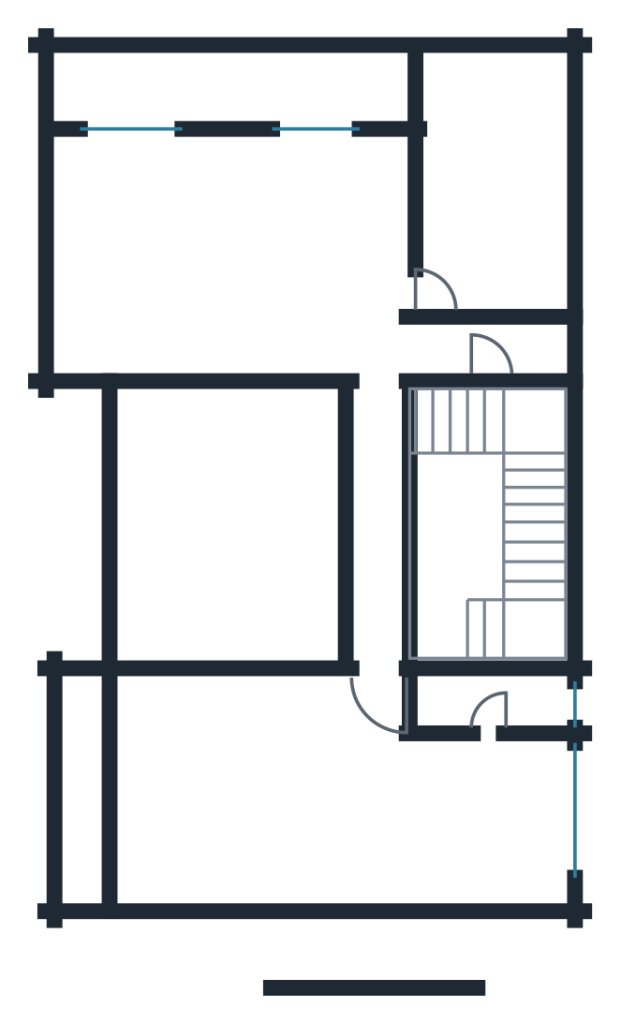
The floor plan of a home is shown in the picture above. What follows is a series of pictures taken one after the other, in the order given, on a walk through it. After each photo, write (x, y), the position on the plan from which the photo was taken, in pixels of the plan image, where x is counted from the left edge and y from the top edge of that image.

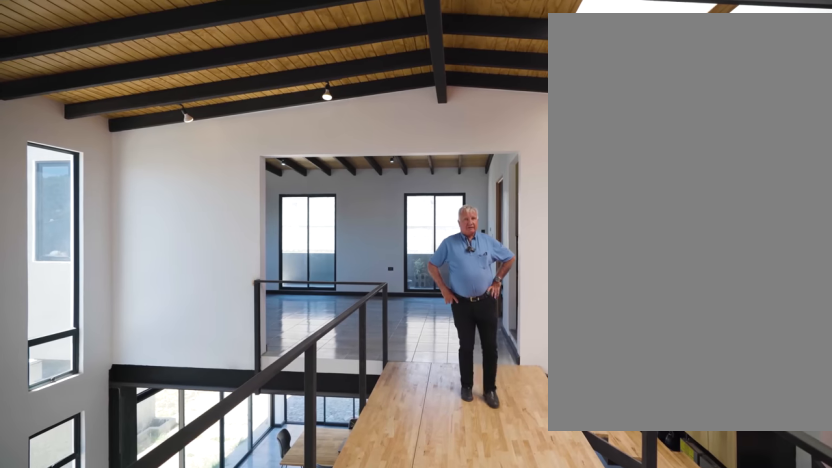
(374, 519)
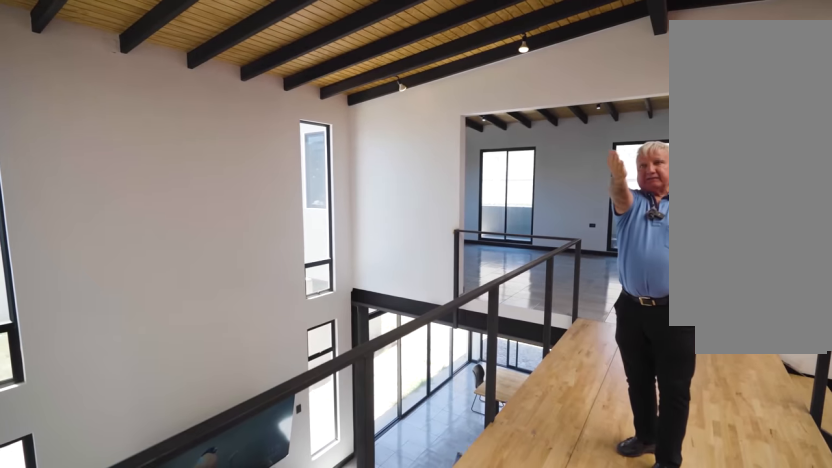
(371, 595)
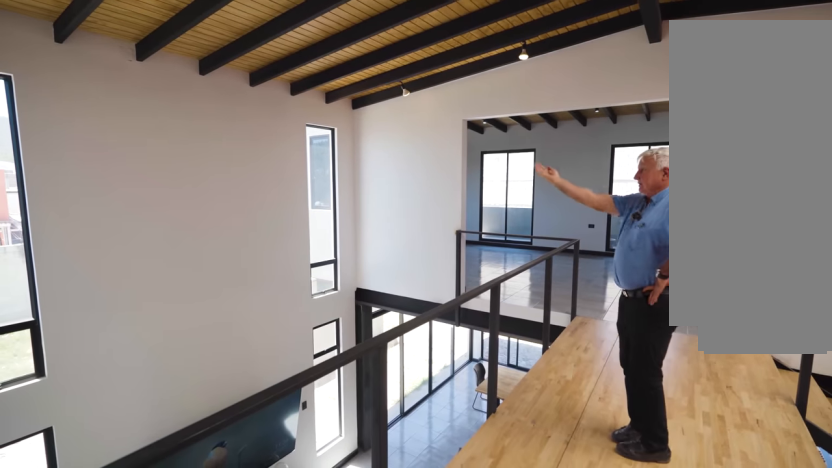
(371, 595)
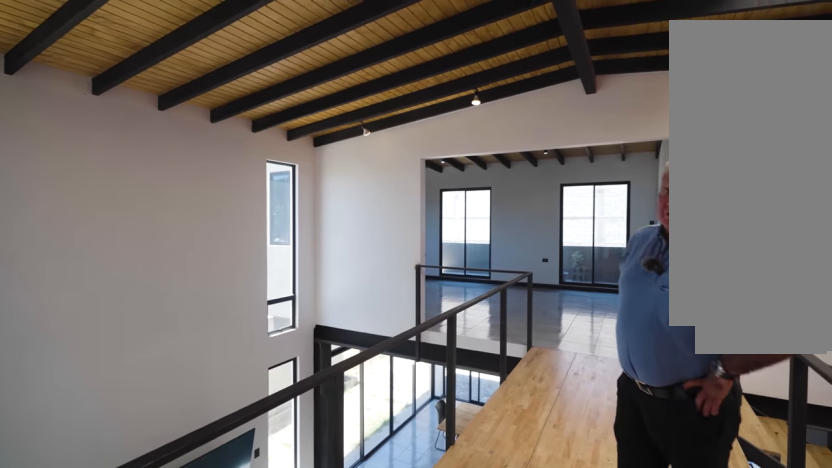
(366, 633)
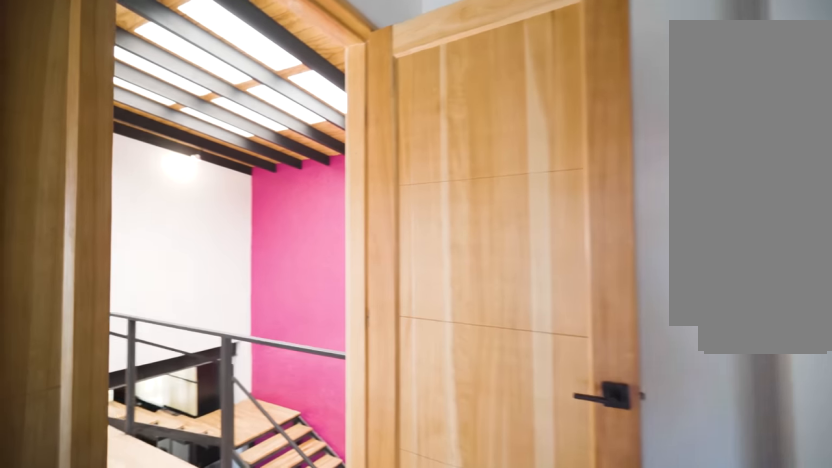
(350, 780)
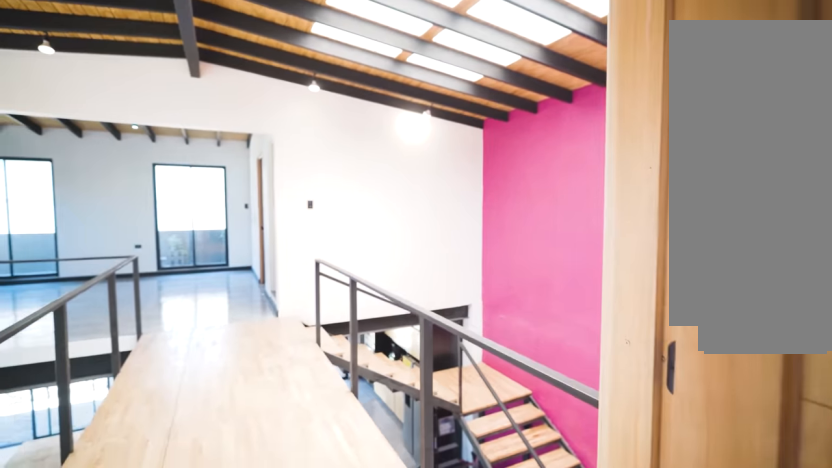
(349, 765)
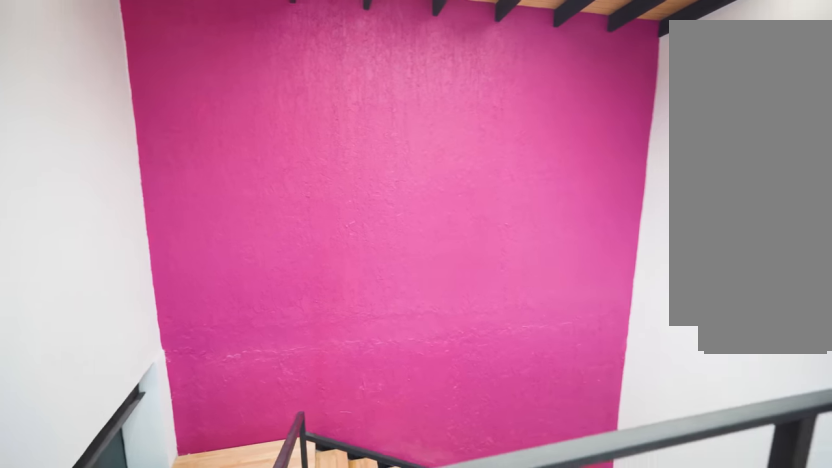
(382, 551)
